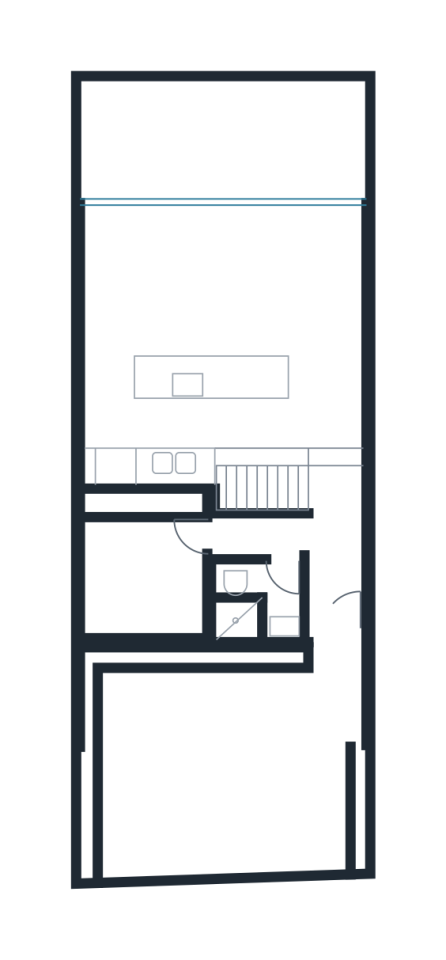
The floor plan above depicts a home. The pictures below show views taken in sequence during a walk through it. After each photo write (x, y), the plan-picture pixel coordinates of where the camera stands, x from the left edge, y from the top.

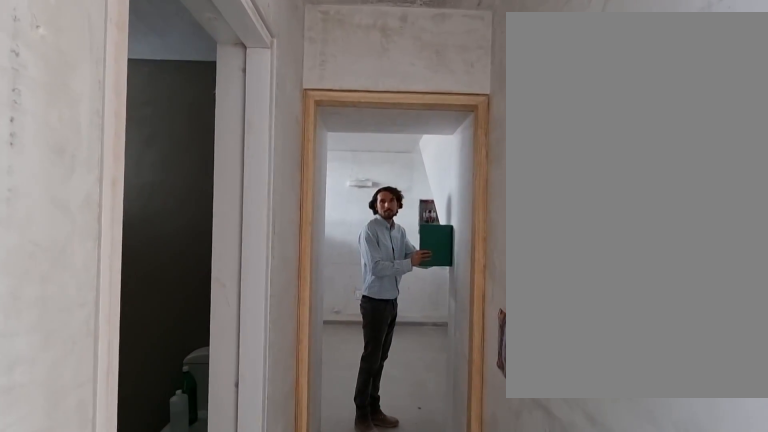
(288, 532)
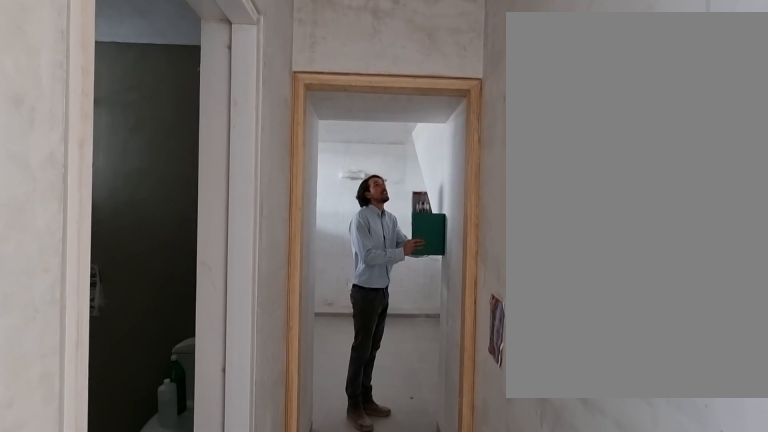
(295, 533)
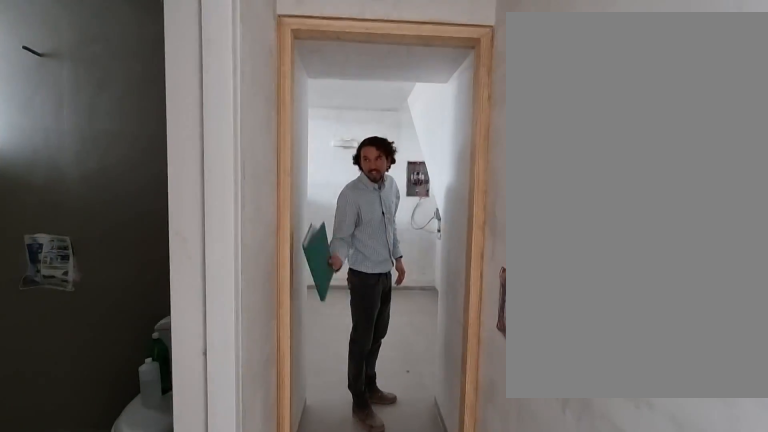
(303, 531)
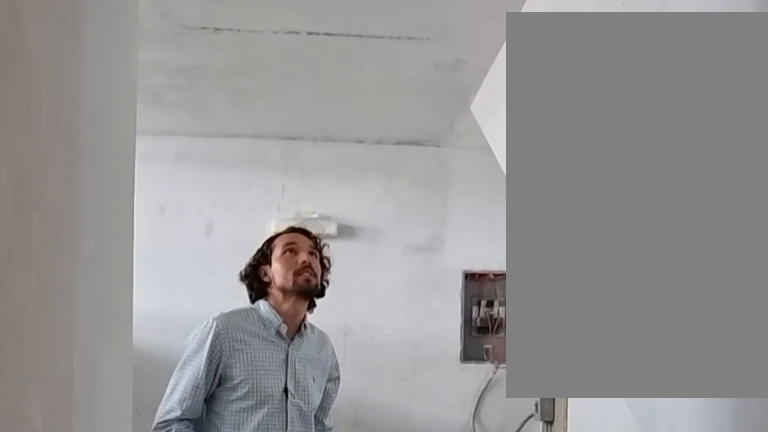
(311, 531)
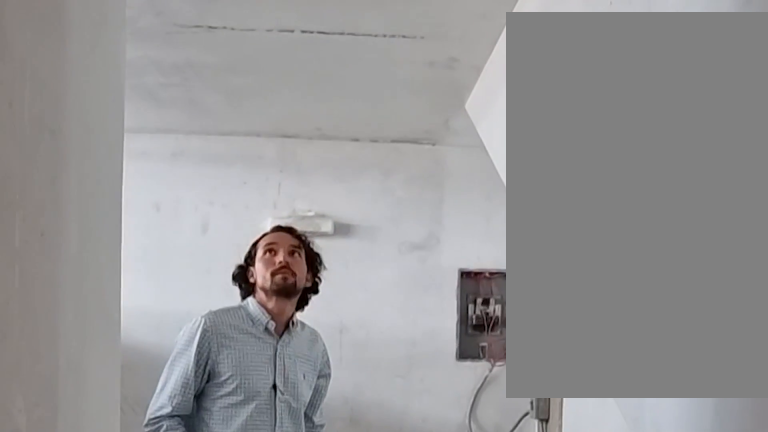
(256, 541)
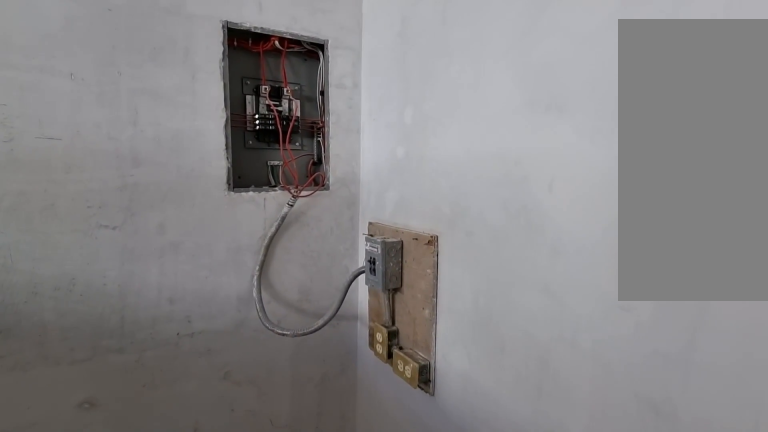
(258, 529)
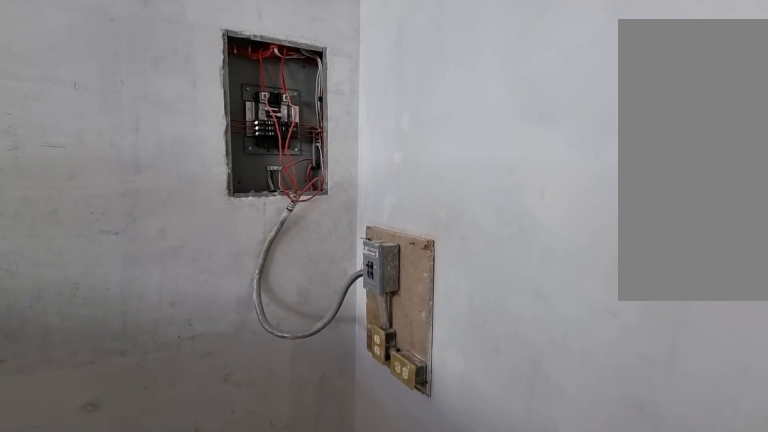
(258, 529)
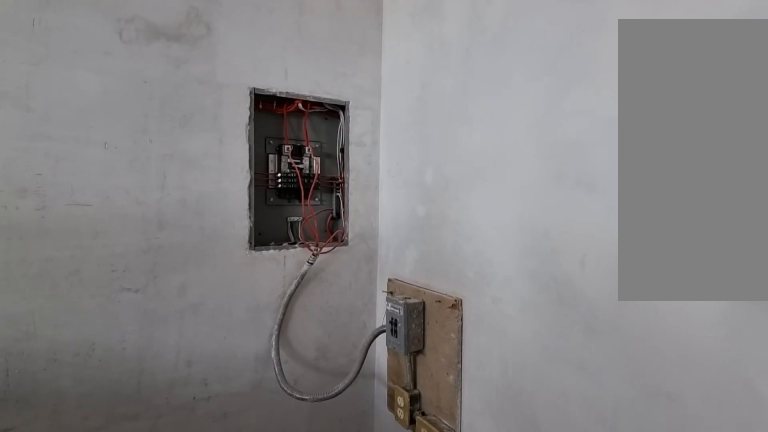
(258, 529)
